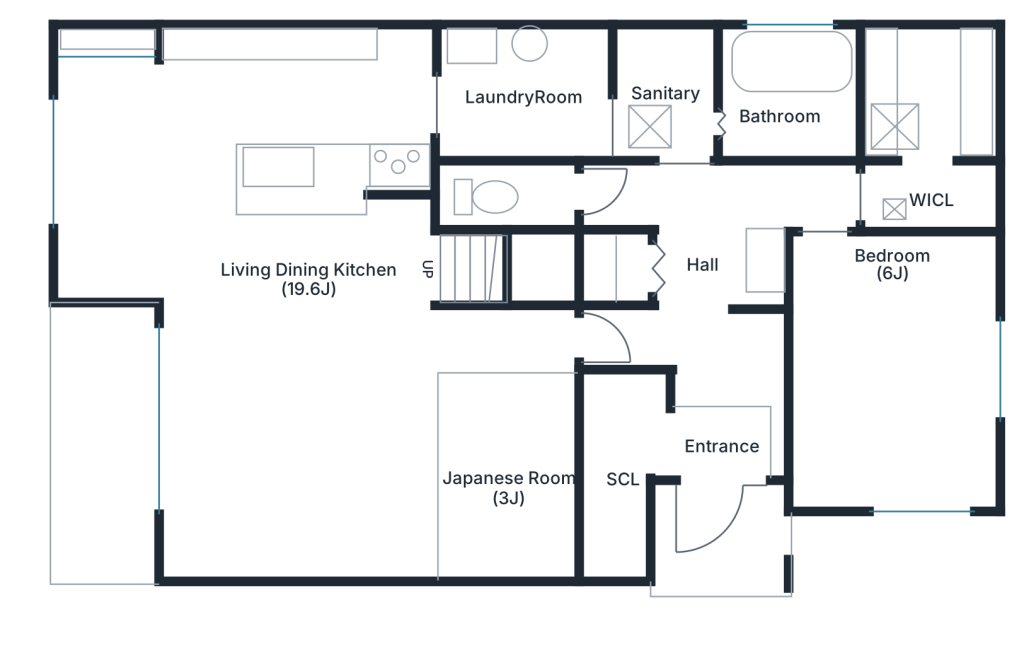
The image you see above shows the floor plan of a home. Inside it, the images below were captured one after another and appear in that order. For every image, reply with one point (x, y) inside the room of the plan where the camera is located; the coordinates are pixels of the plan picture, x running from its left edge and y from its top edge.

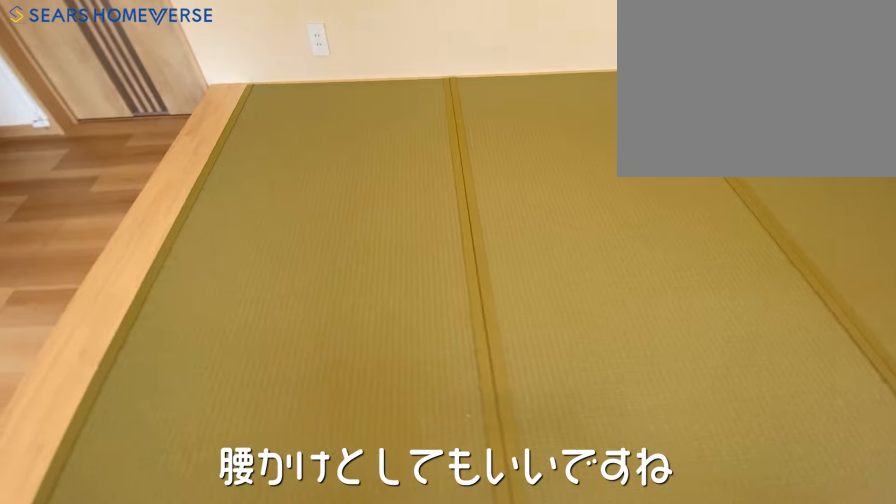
(512, 479)
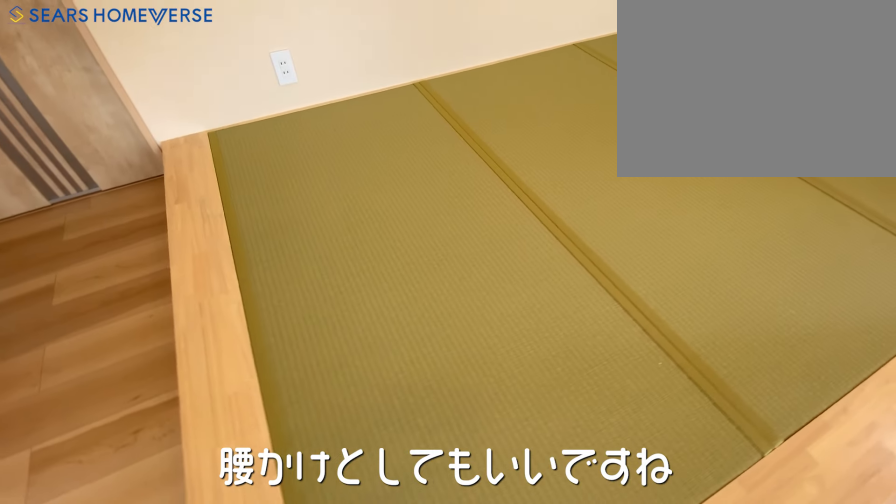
(512, 479)
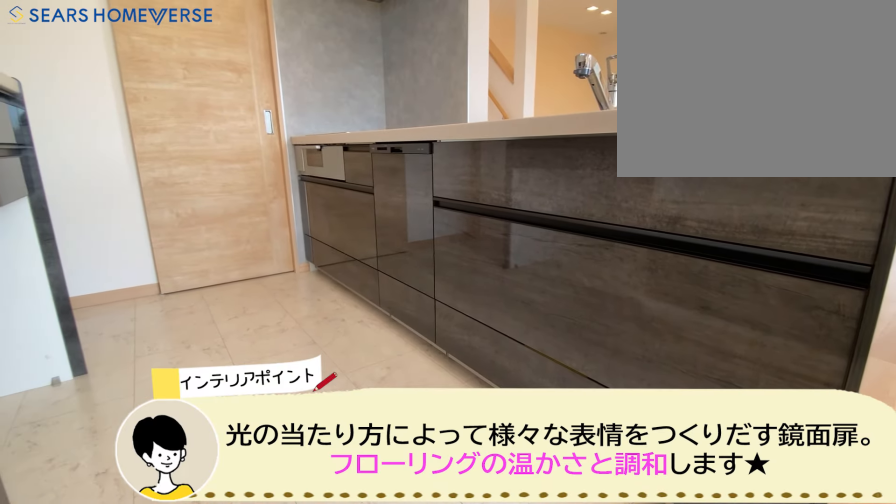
(309, 101)
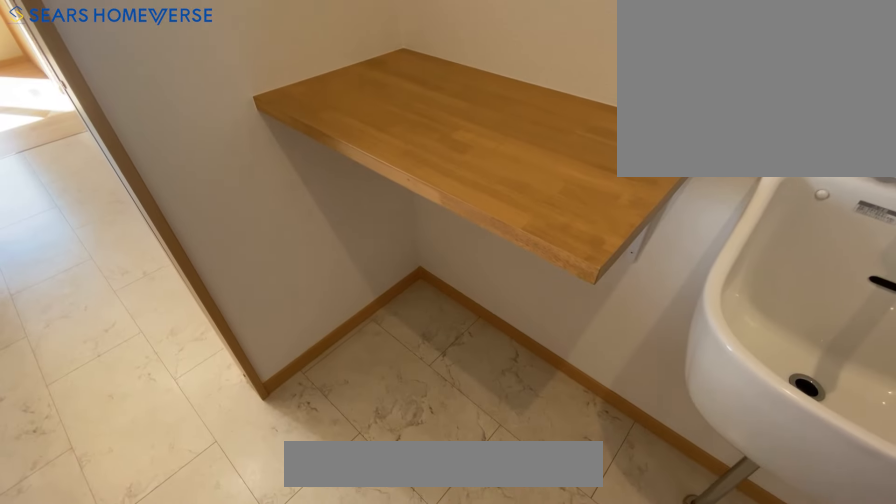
(527, 104)
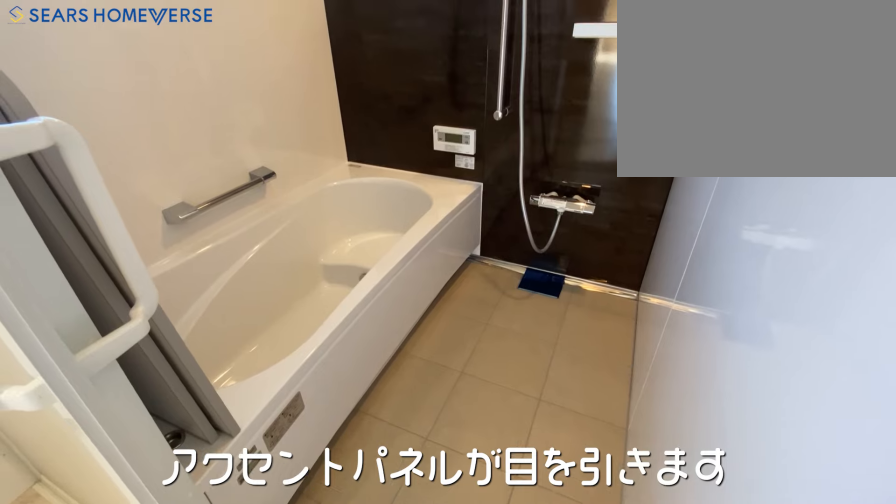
(795, 102)
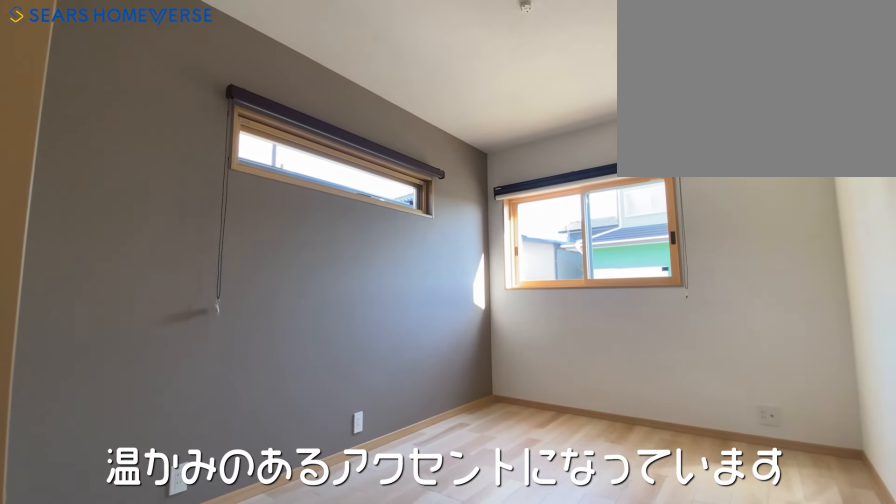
(898, 373)
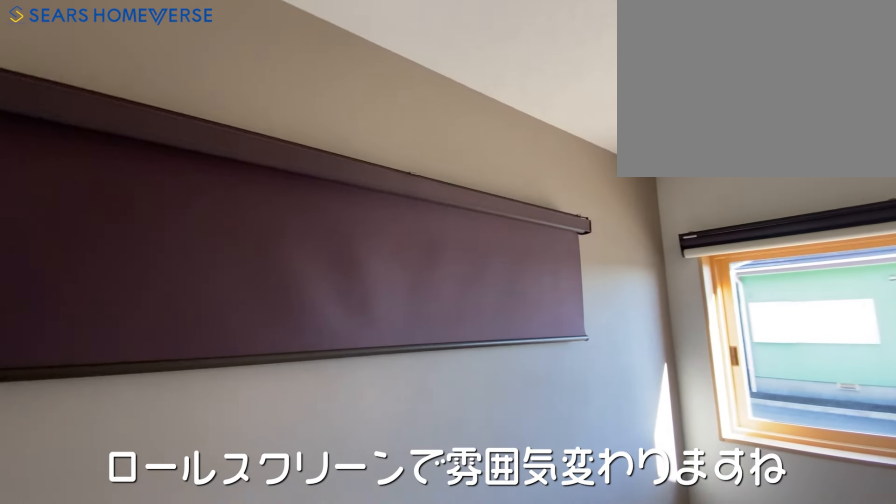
(898, 374)
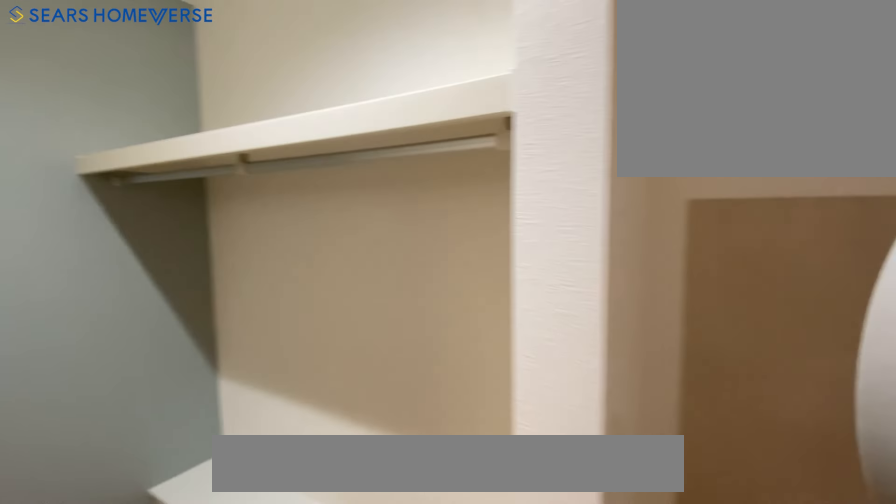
(930, 112)
